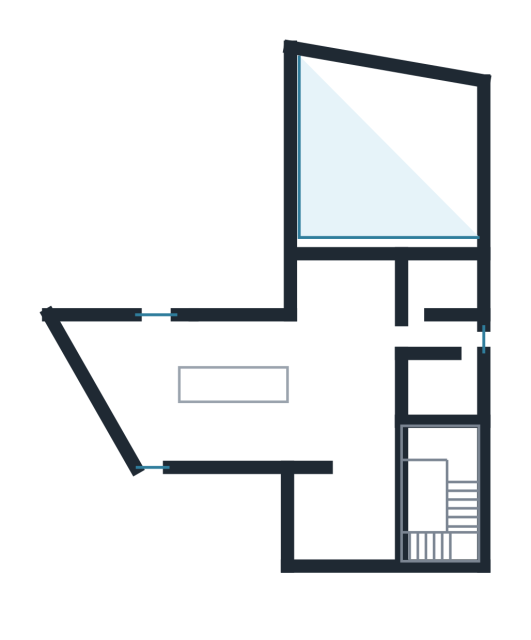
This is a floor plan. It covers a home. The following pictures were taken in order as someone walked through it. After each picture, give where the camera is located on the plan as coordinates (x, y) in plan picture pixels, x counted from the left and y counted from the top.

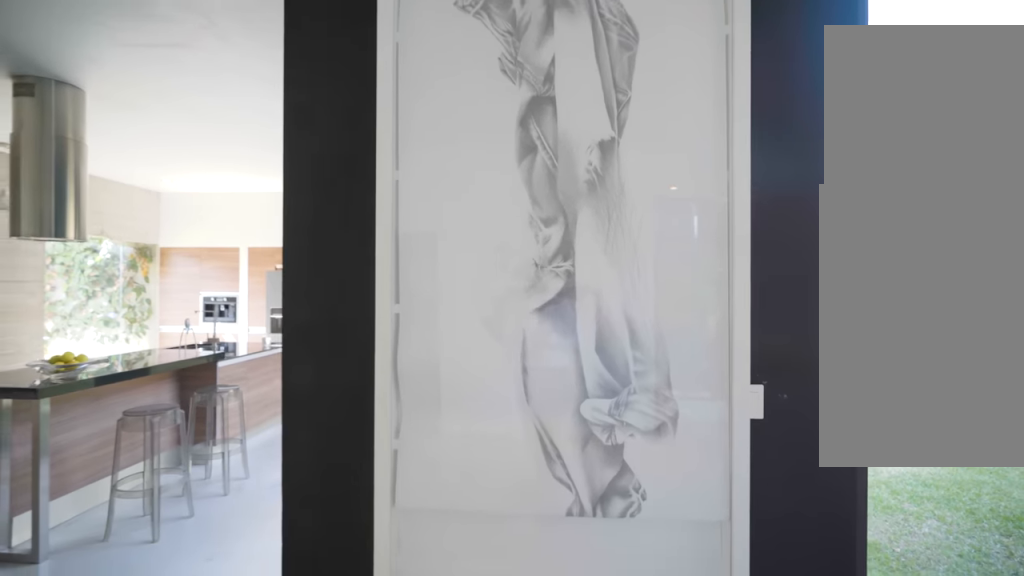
(336, 298)
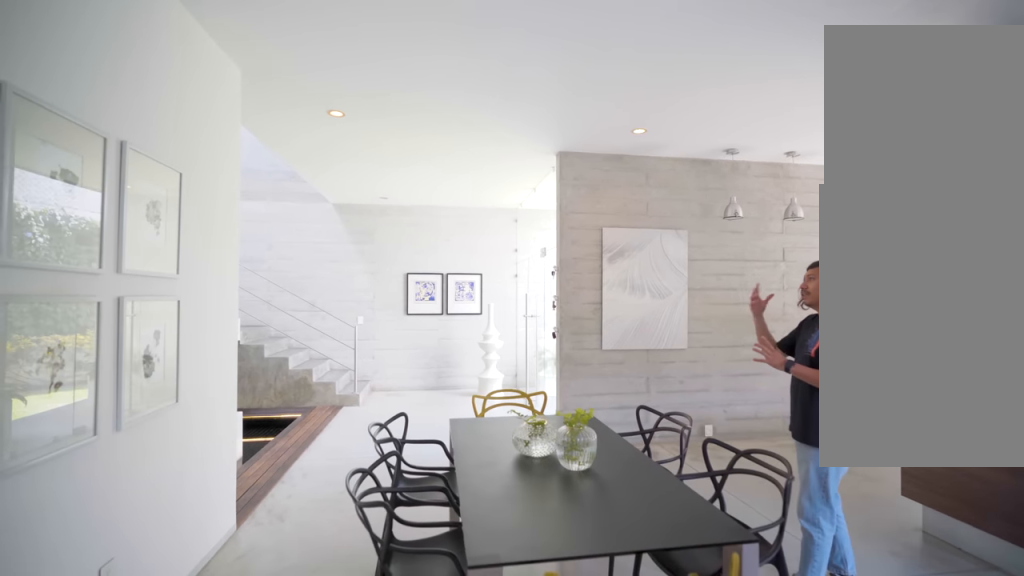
(371, 342)
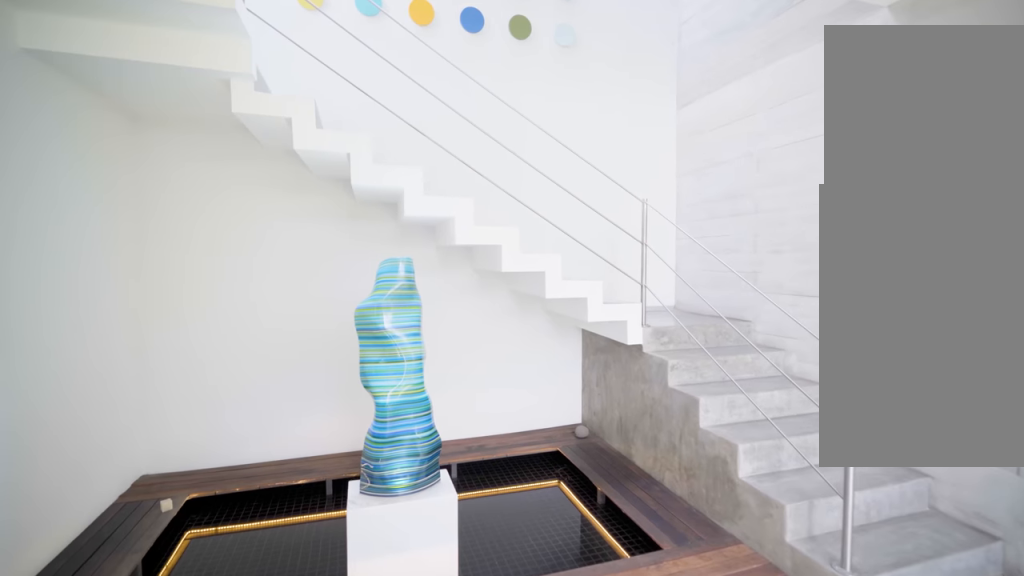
(318, 412)
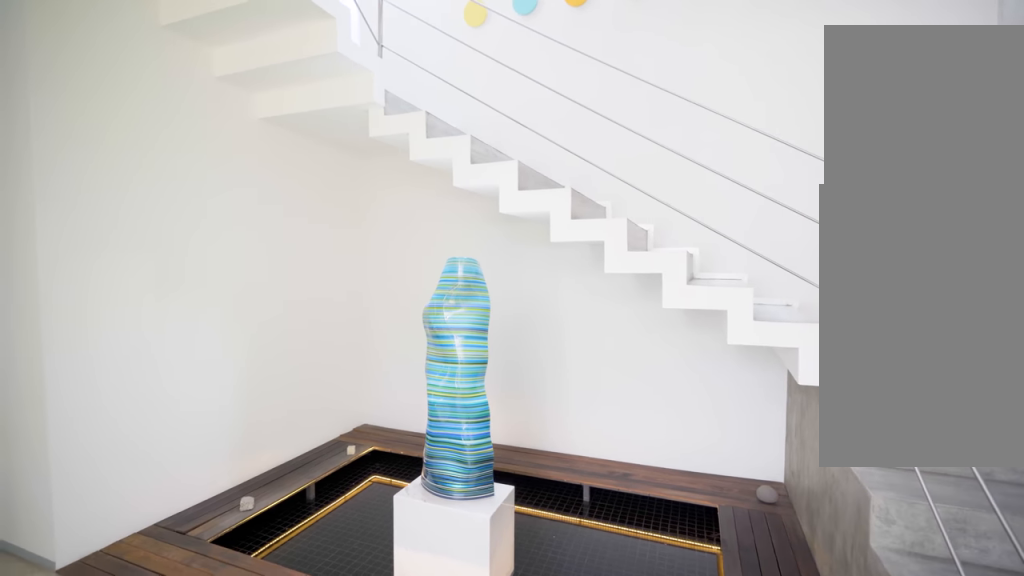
(347, 445)
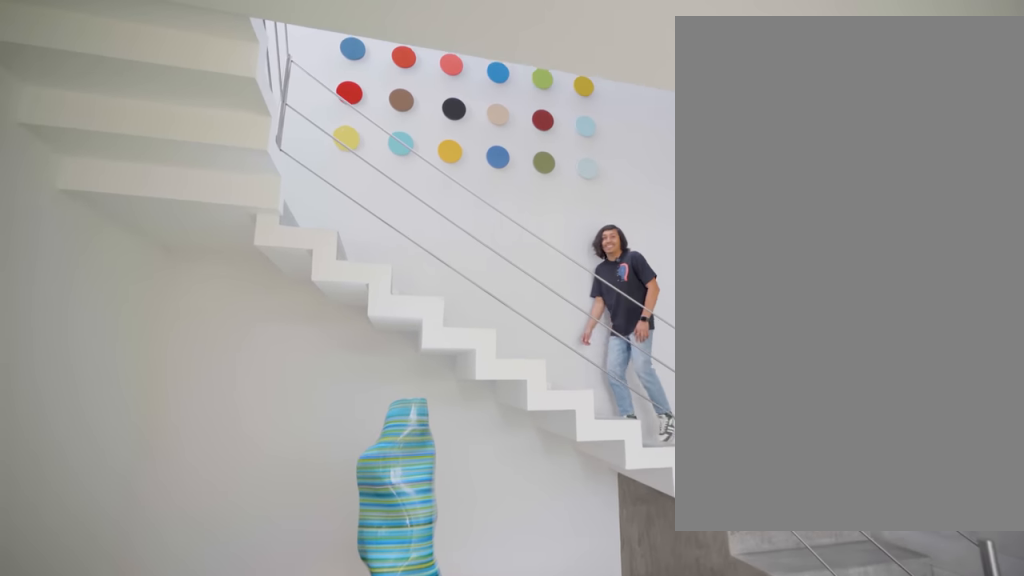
(376, 484)
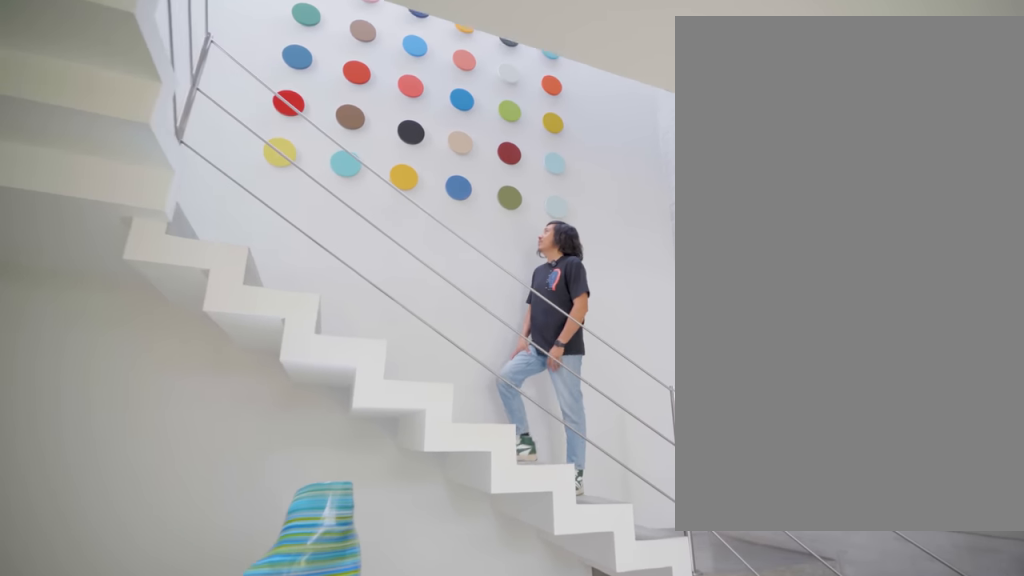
(376, 484)
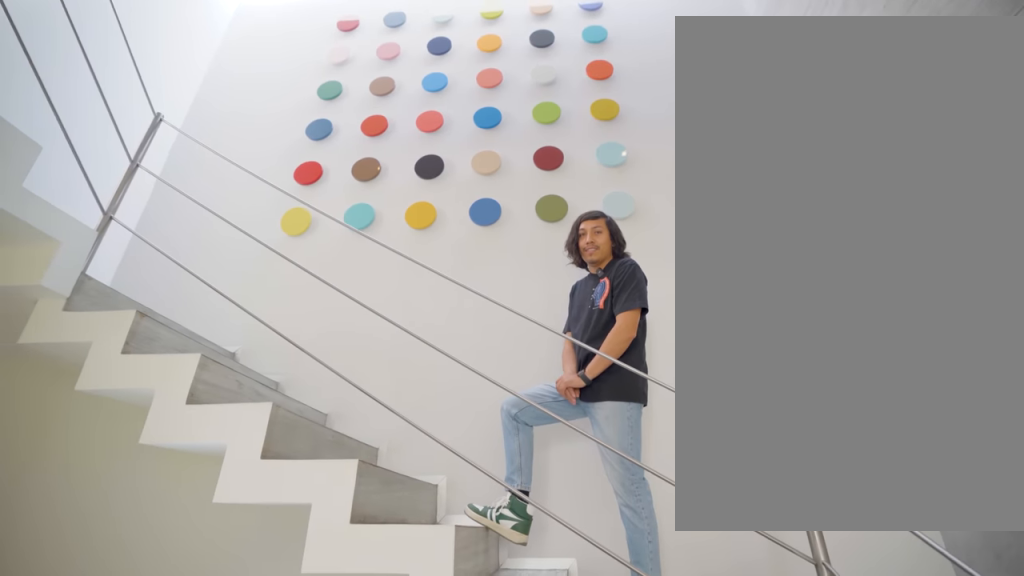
(375, 493)
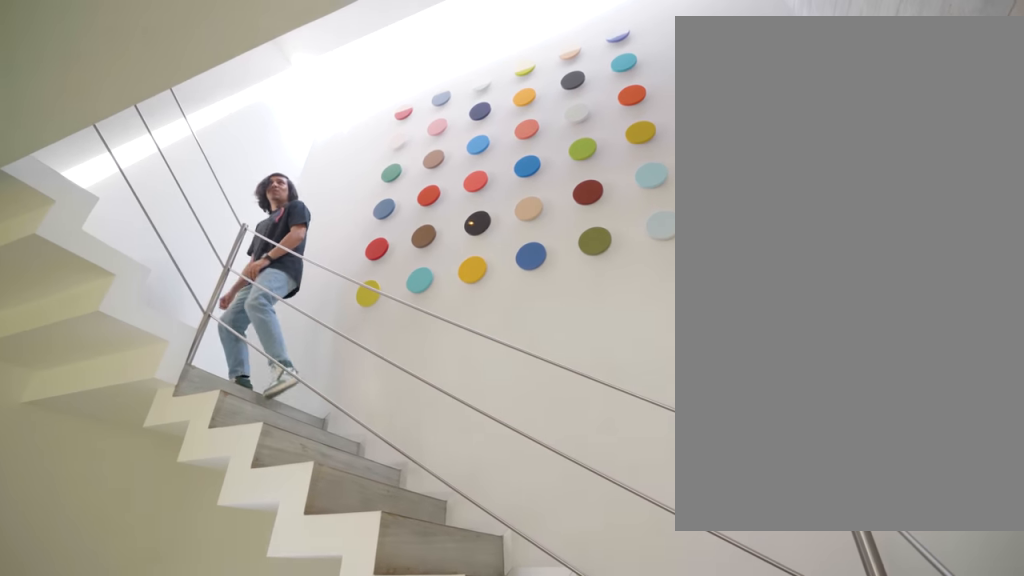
(375, 494)
